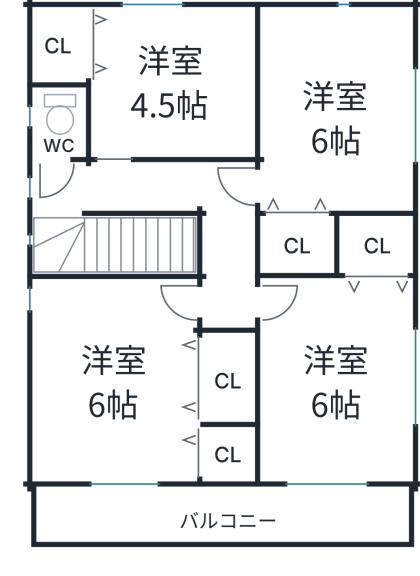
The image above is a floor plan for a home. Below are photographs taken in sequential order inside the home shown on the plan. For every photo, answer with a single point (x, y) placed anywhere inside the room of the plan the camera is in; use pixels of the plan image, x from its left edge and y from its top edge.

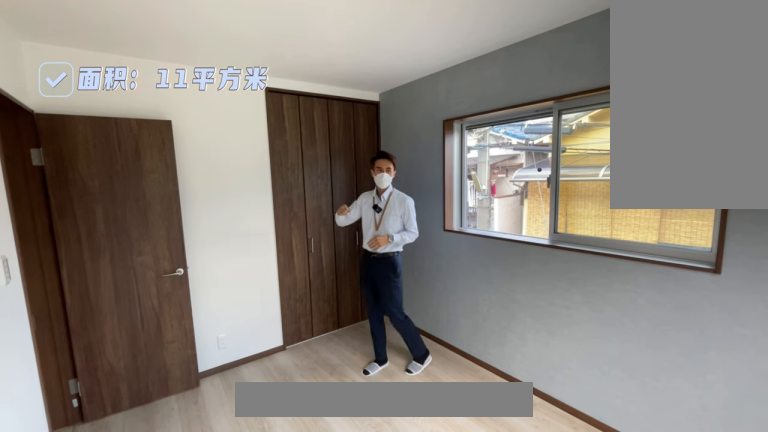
(329, 394)
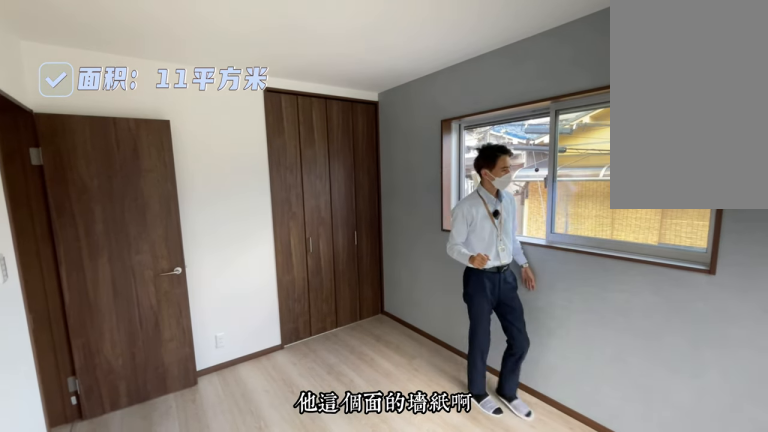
(329, 463)
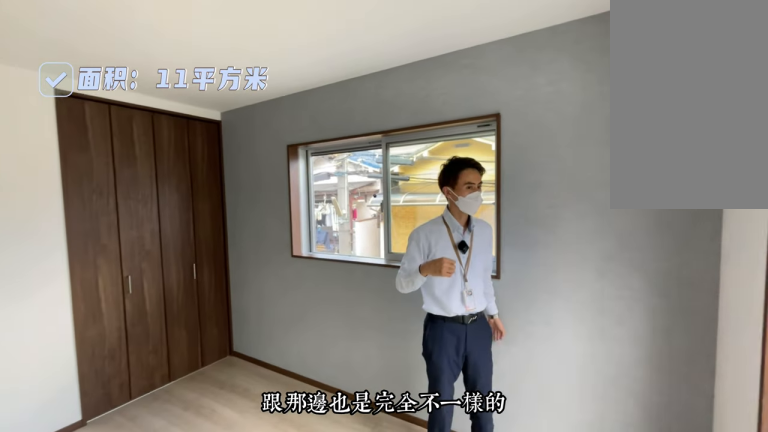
(329, 392)
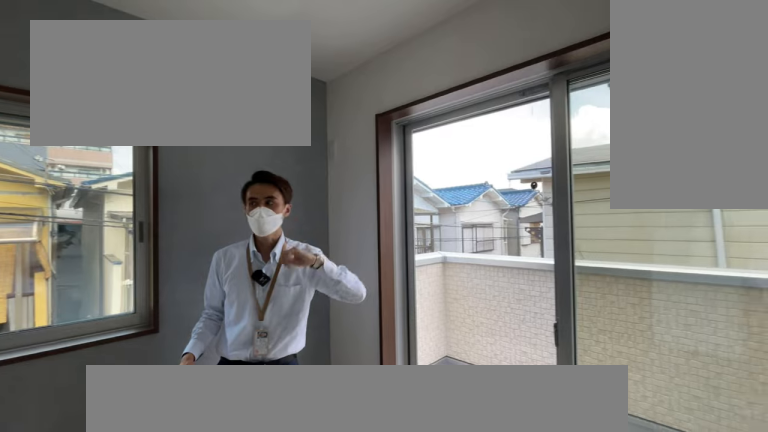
(329, 394)
